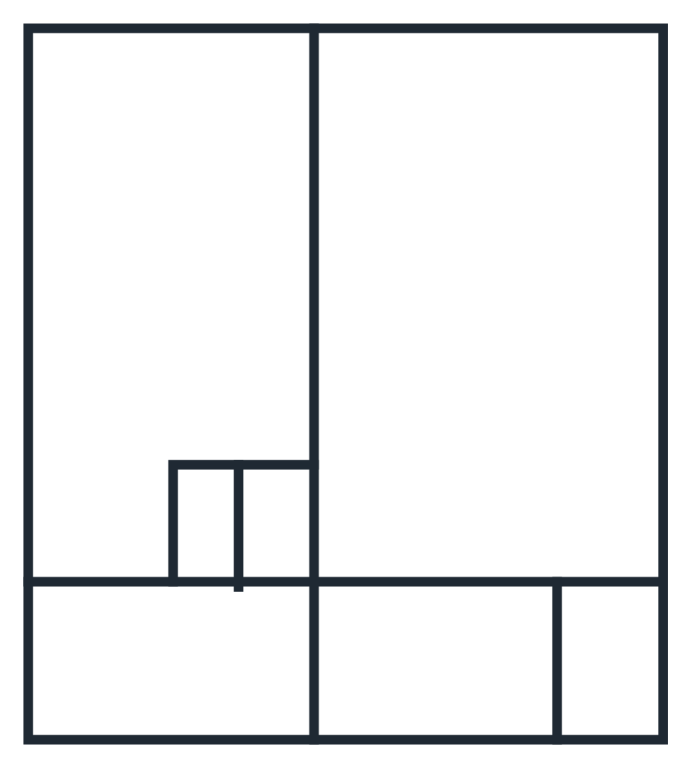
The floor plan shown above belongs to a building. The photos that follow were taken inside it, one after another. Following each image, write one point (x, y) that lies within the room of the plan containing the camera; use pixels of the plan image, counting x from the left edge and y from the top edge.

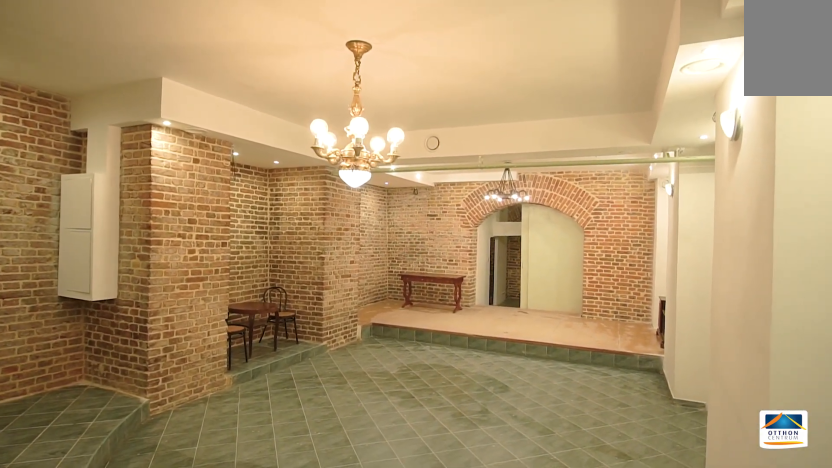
(502, 318)
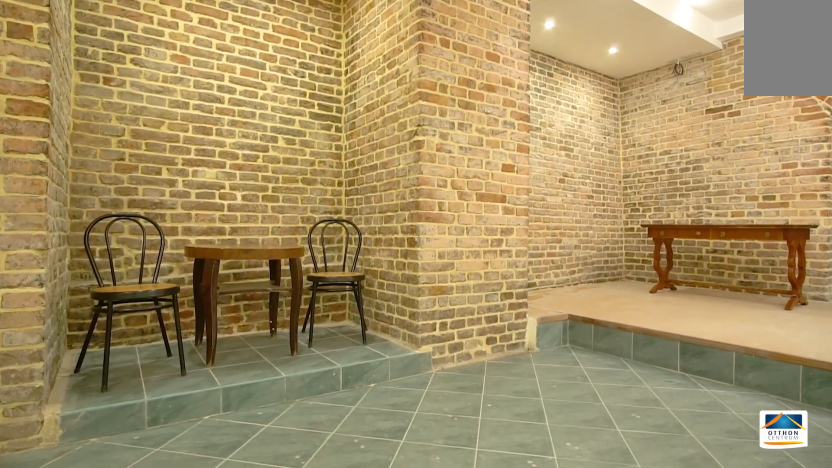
(503, 315)
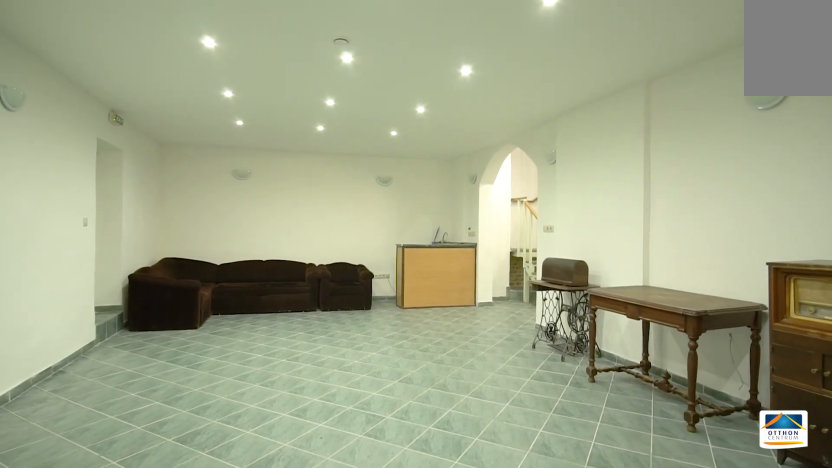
(171, 292)
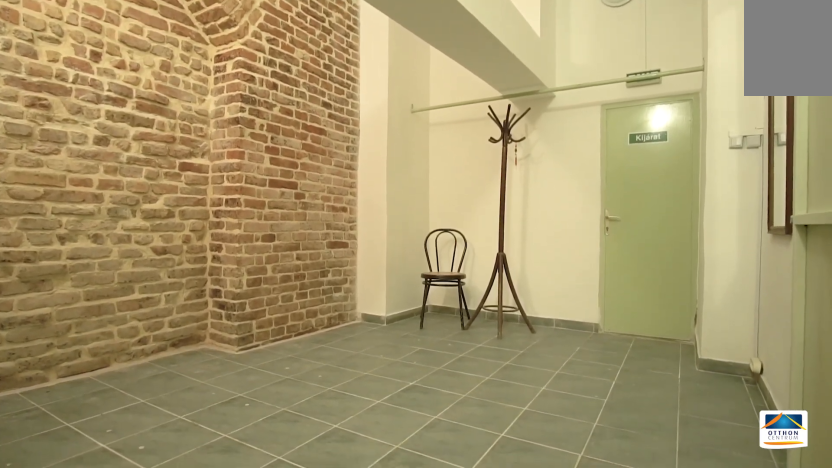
(427, 663)
